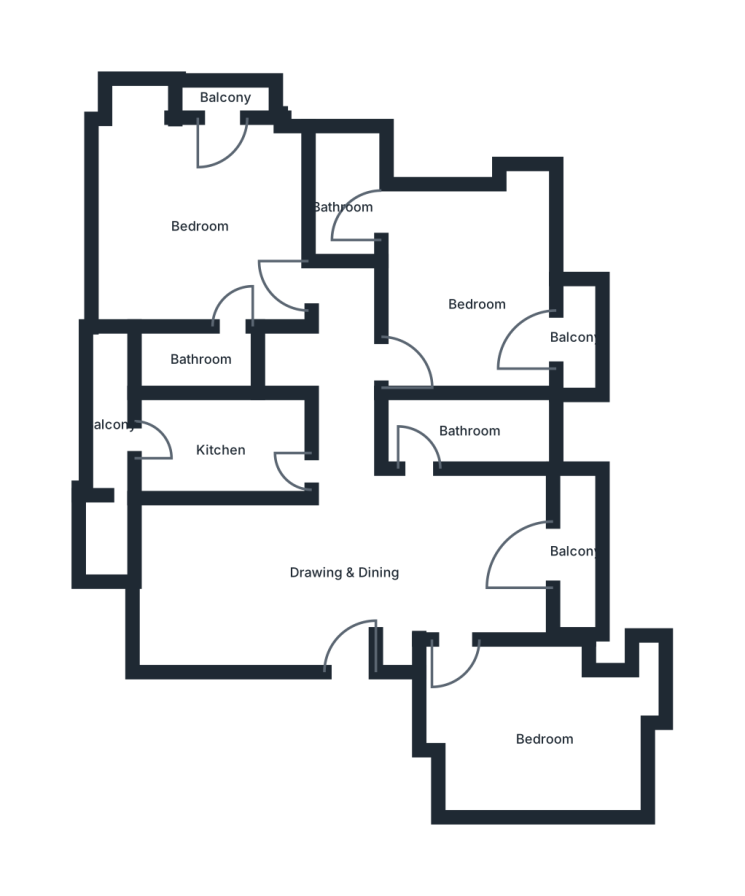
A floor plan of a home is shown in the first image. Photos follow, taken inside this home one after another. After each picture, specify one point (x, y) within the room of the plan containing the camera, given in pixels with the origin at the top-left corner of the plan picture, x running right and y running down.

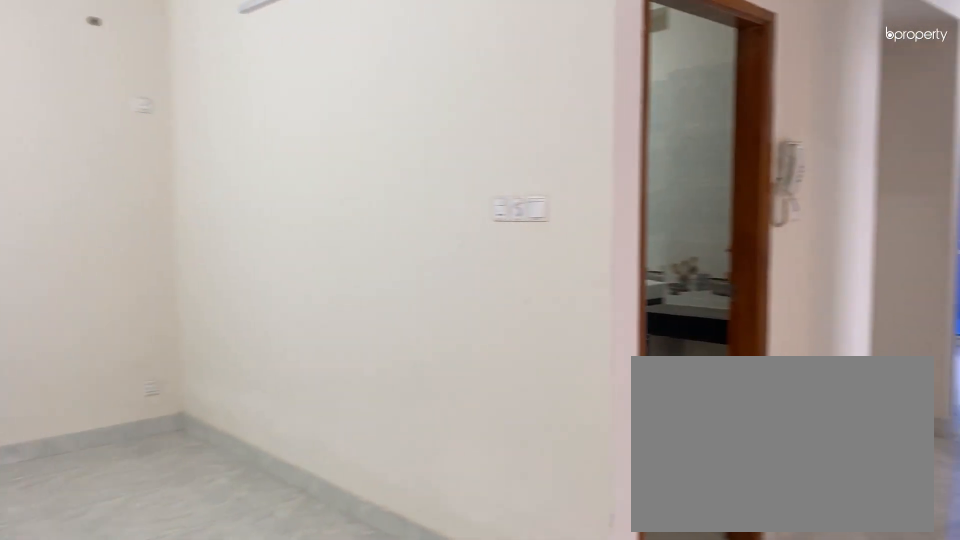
(348, 573)
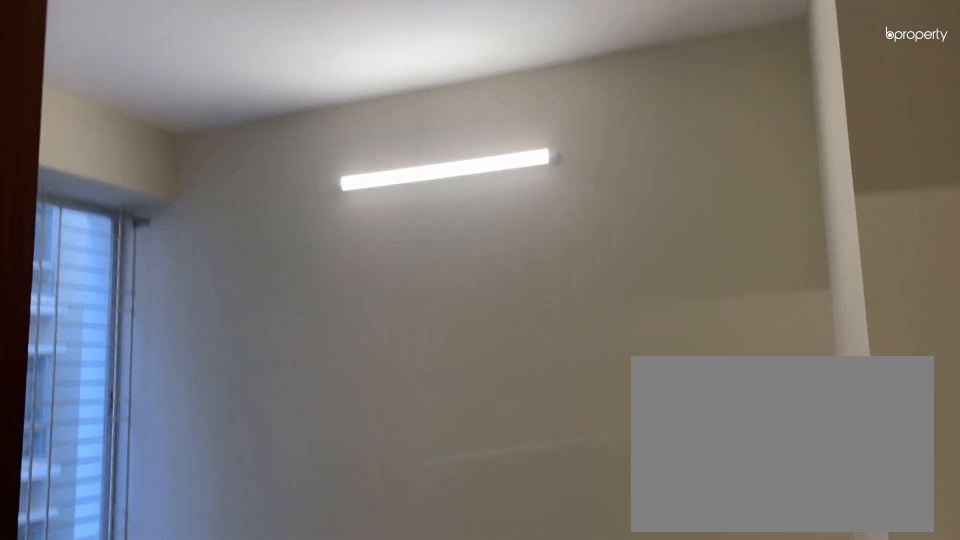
(545, 740)
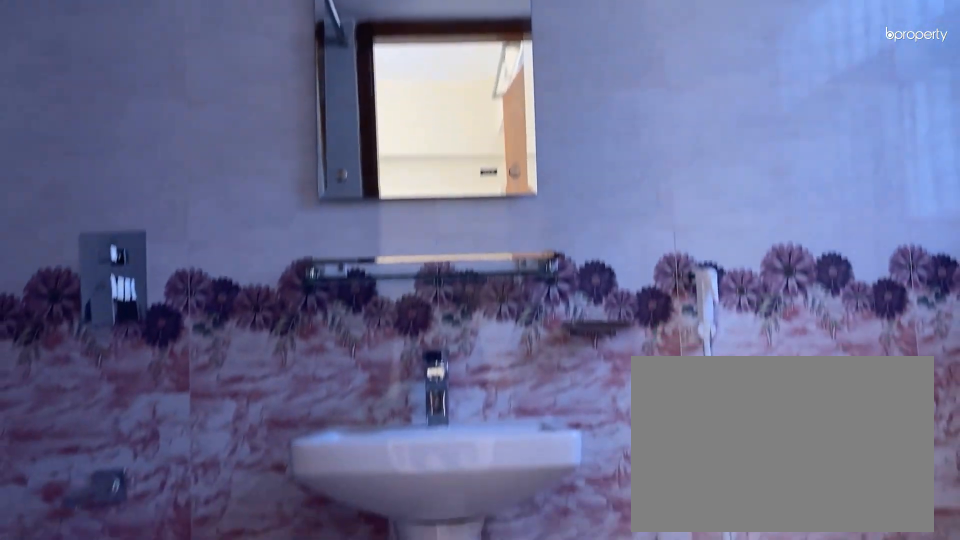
(342, 205)
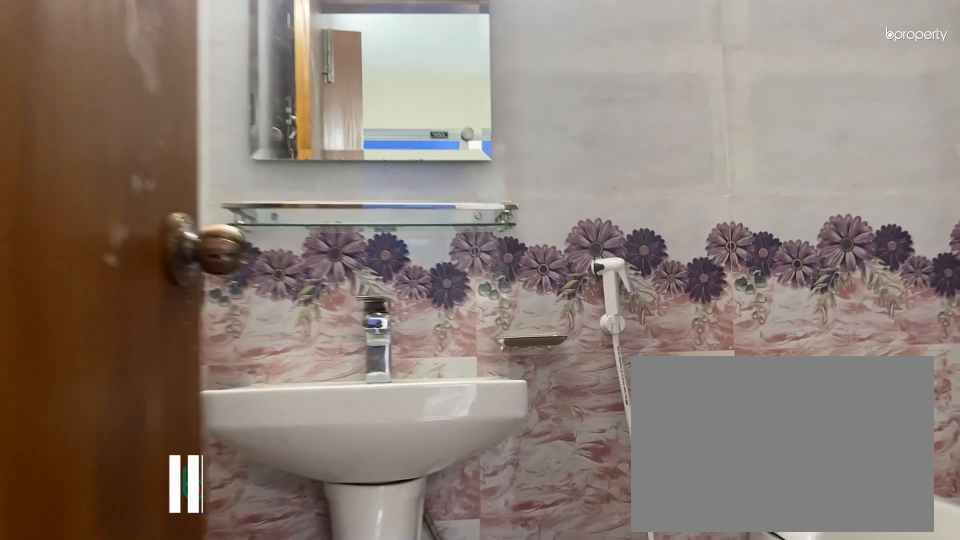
(201, 360)
